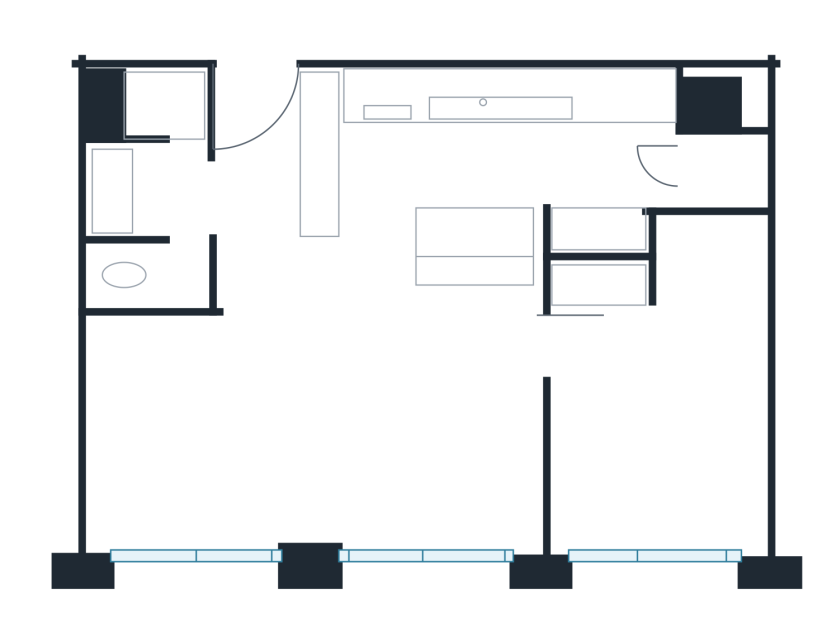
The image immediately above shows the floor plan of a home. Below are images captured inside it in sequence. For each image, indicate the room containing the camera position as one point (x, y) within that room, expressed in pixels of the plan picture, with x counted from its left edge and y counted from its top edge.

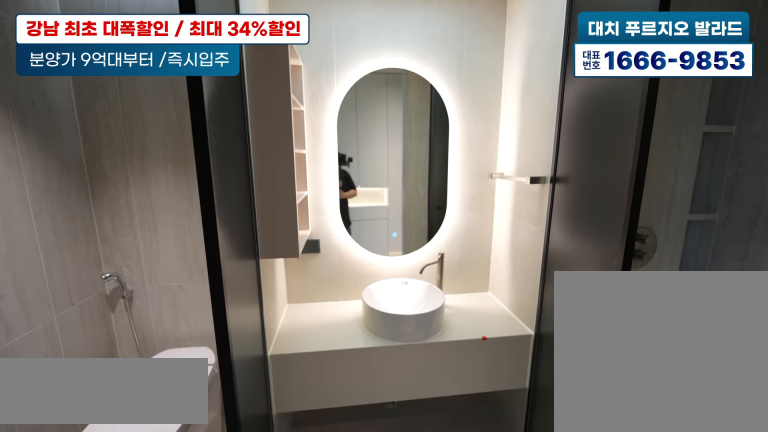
(165, 174)
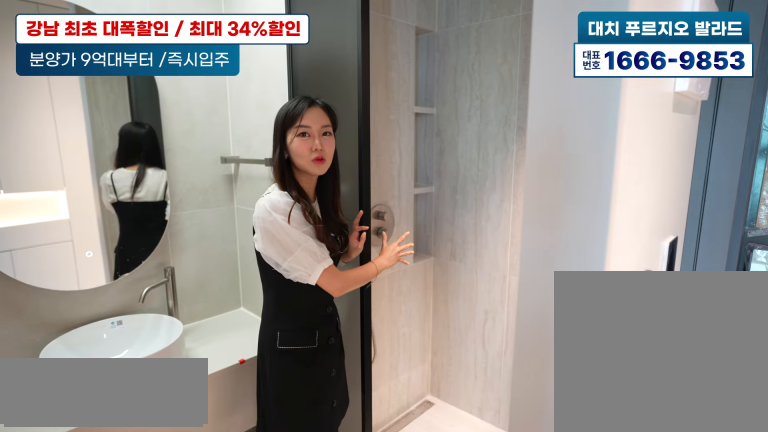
(165, 175)
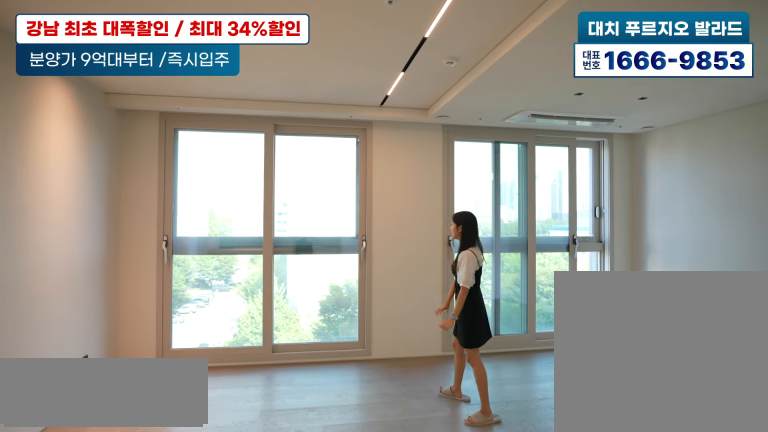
(281, 400)
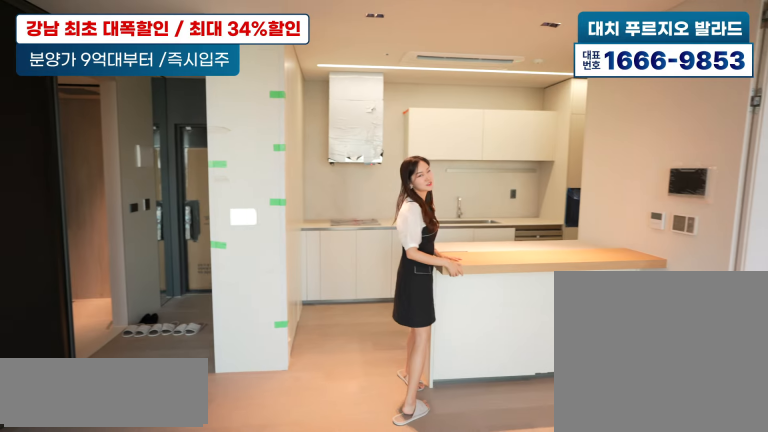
(282, 400)
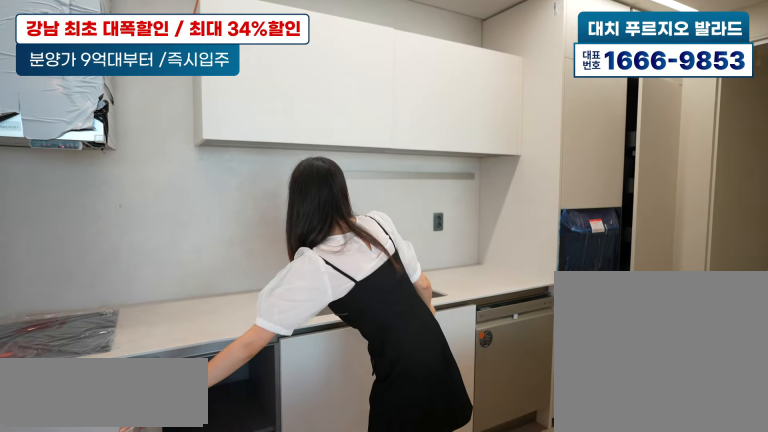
(528, 152)
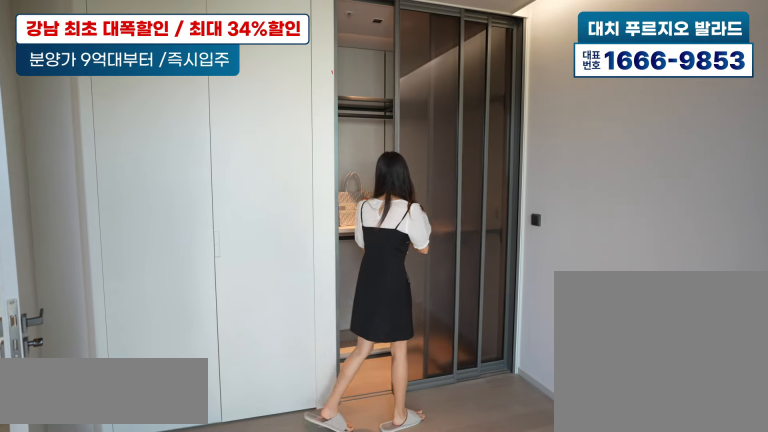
(649, 419)
